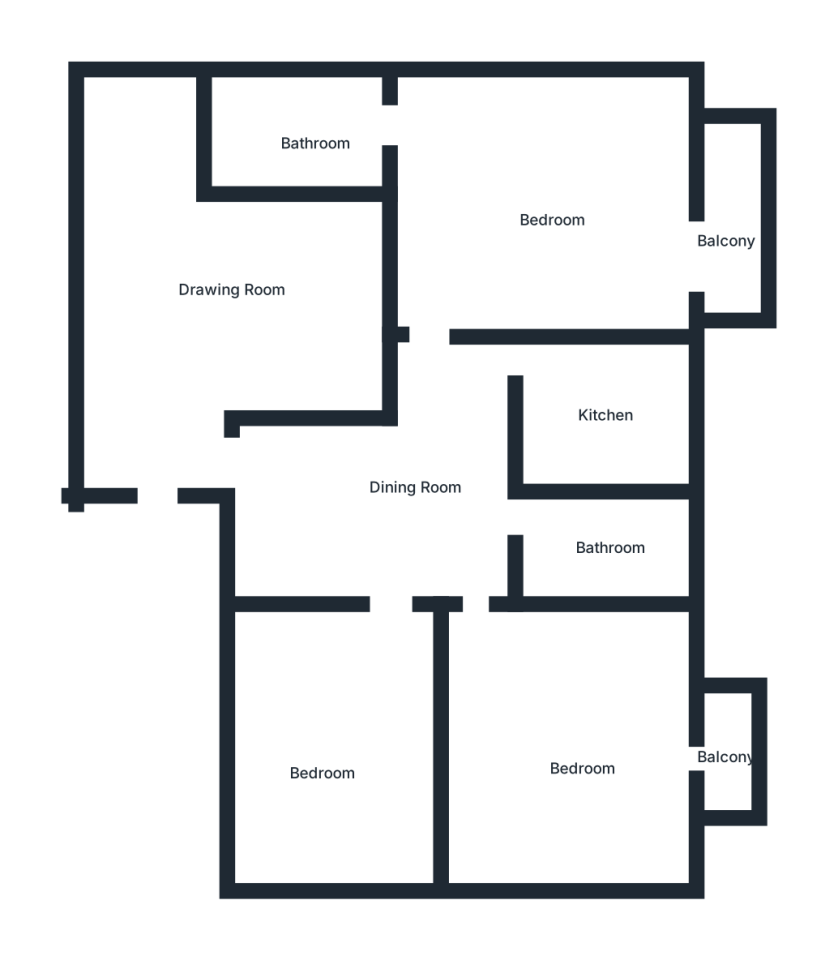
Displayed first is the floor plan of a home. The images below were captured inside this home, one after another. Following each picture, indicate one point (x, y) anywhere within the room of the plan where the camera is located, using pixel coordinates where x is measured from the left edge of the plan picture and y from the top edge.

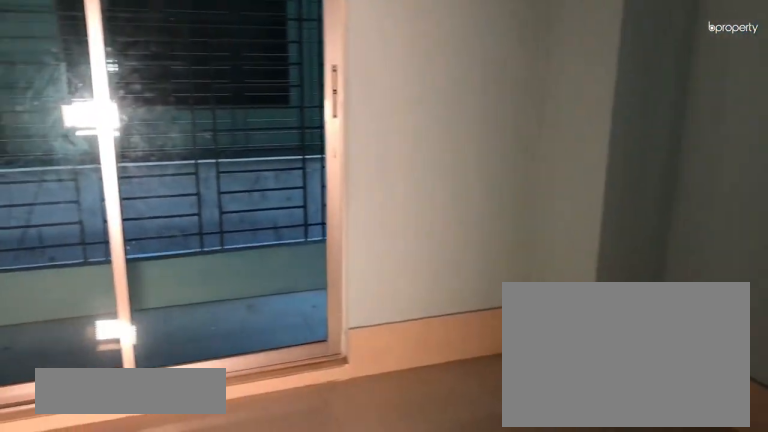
(569, 755)
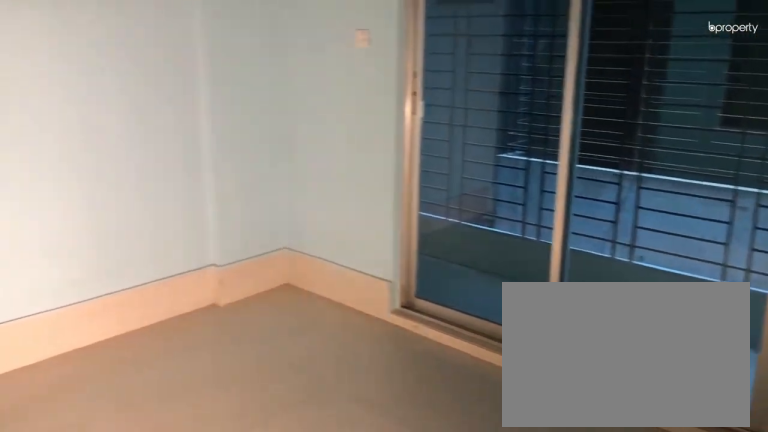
(569, 755)
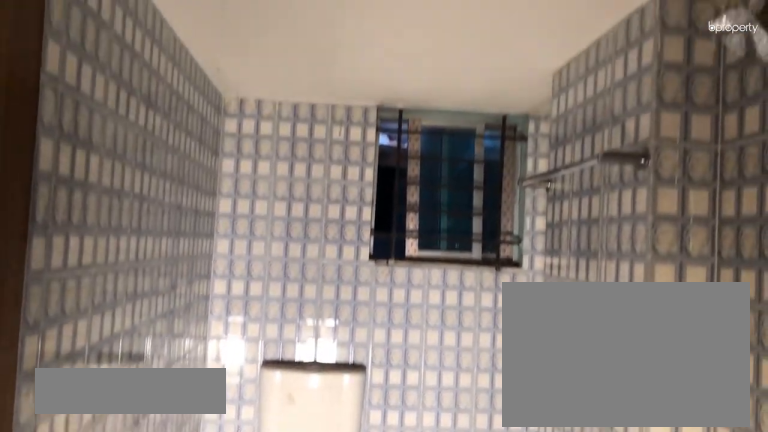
(612, 551)
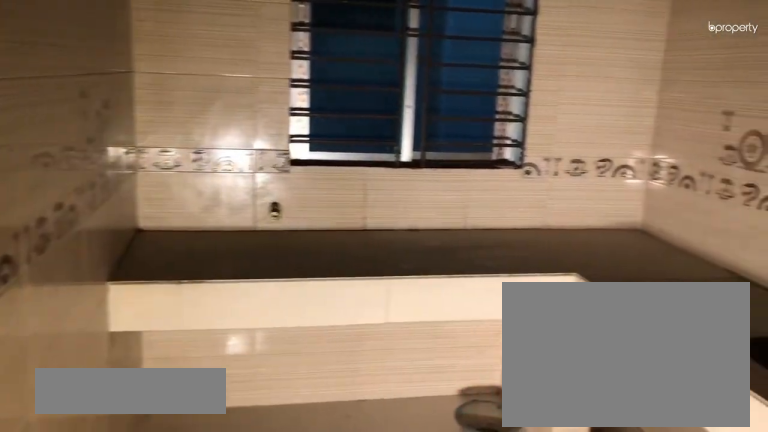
(613, 409)
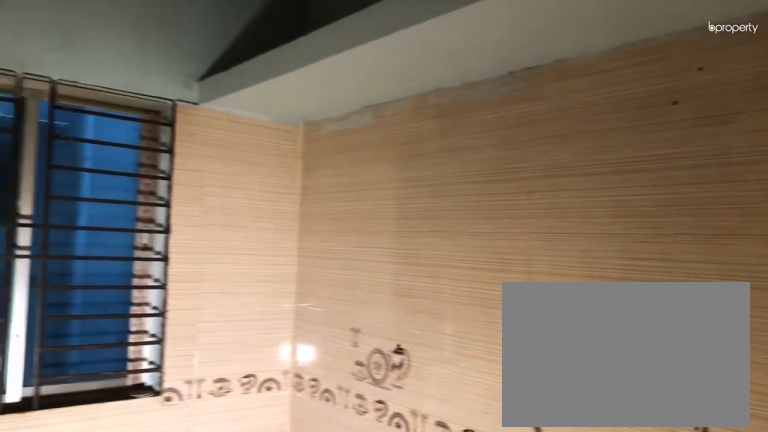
(613, 409)
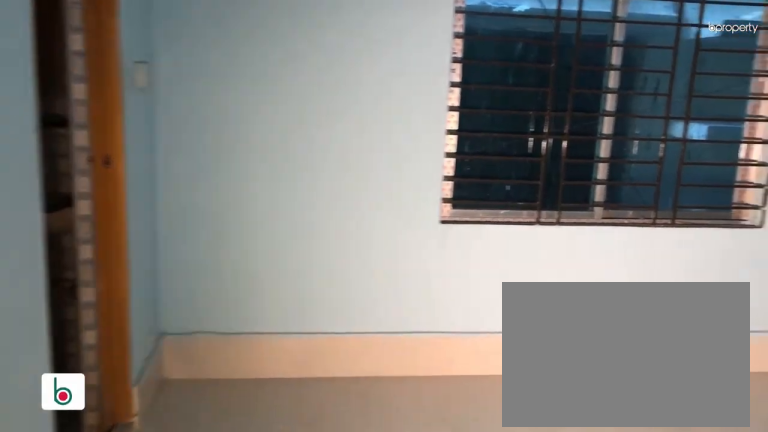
(445, 287)
